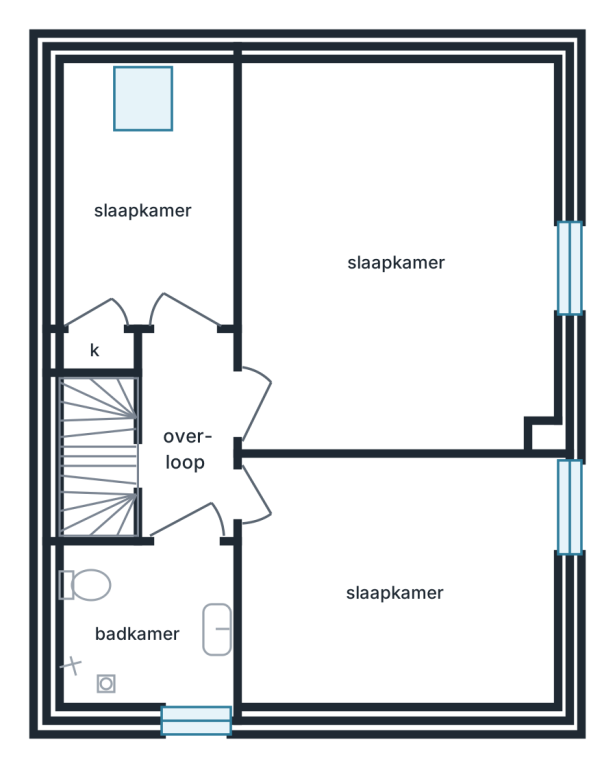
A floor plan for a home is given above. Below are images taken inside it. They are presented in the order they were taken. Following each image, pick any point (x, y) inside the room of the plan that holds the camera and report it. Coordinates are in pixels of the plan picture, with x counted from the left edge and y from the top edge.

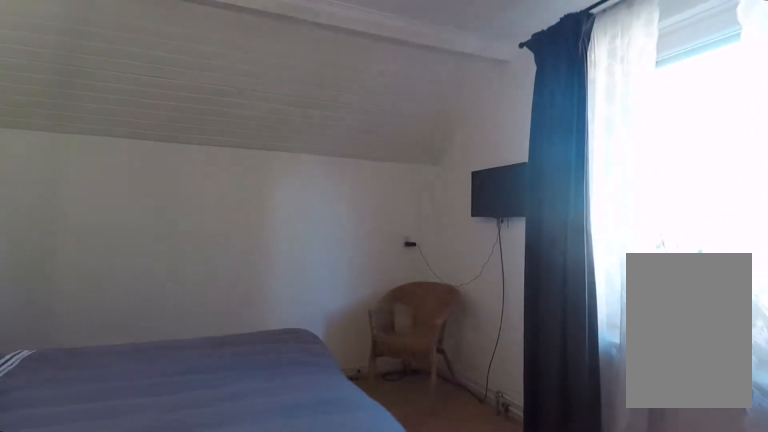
(400, 126)
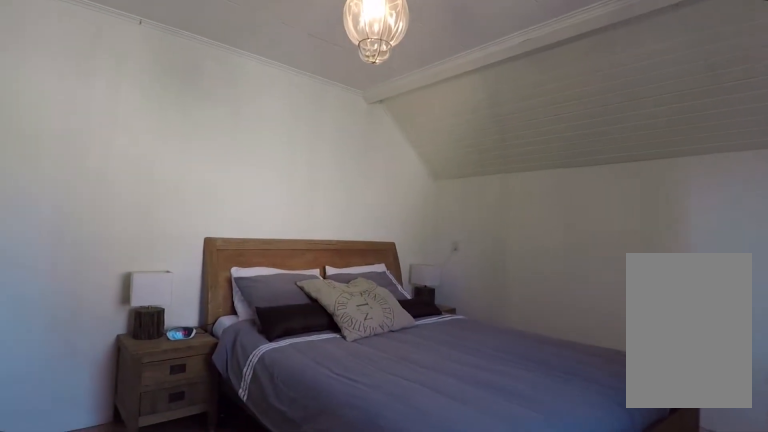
(400, 126)
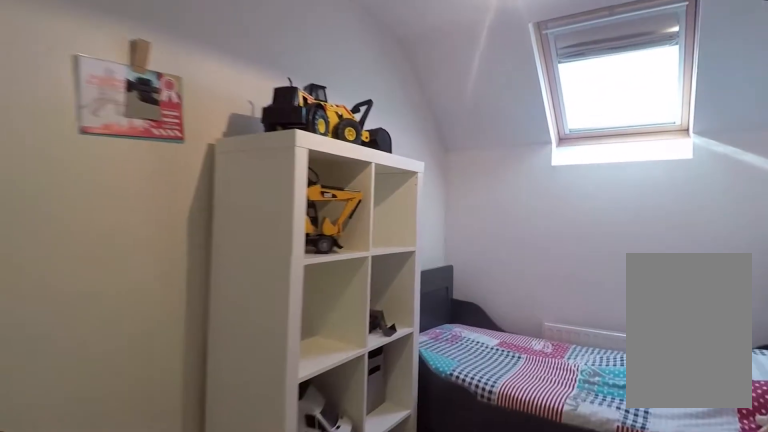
(136, 174)
